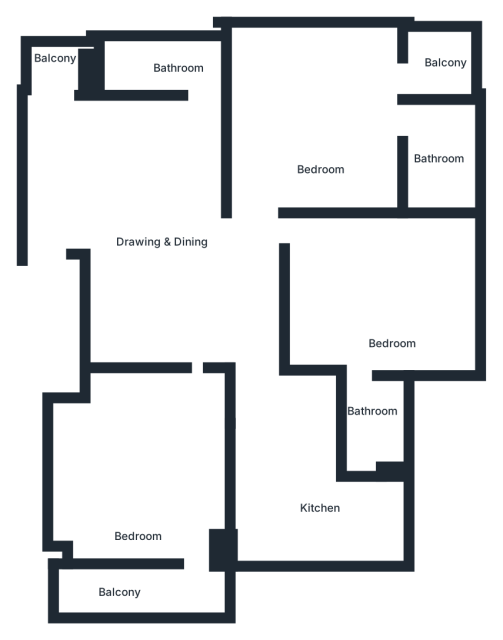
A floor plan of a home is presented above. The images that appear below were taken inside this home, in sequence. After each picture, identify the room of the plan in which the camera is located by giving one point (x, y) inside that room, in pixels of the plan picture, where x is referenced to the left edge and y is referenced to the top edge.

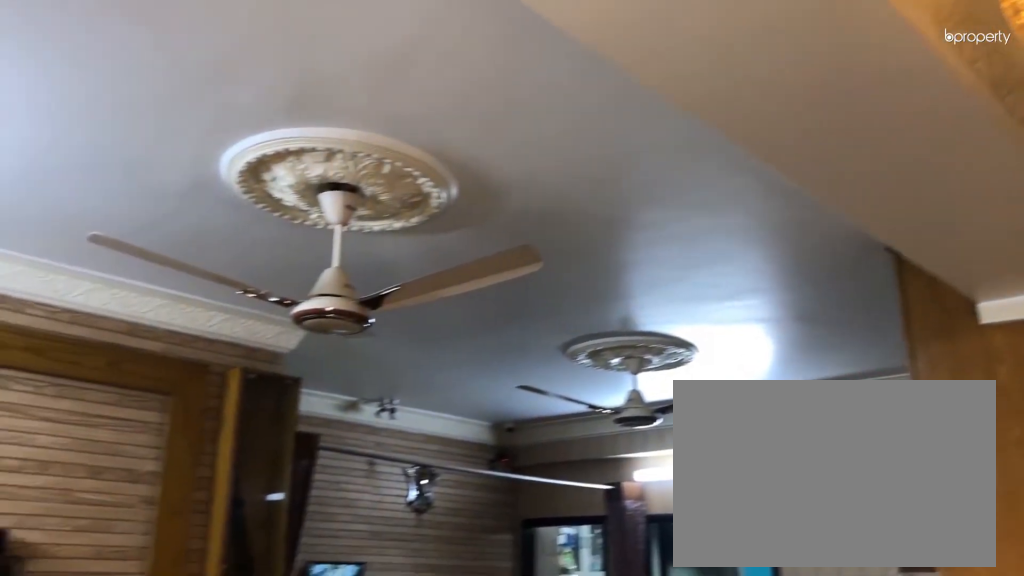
(160, 240)
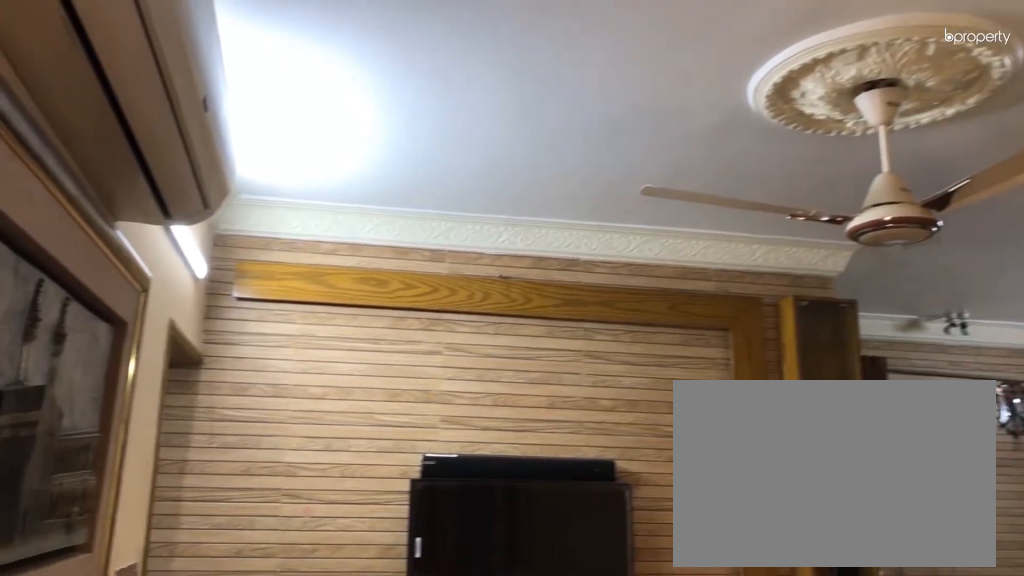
(160, 240)
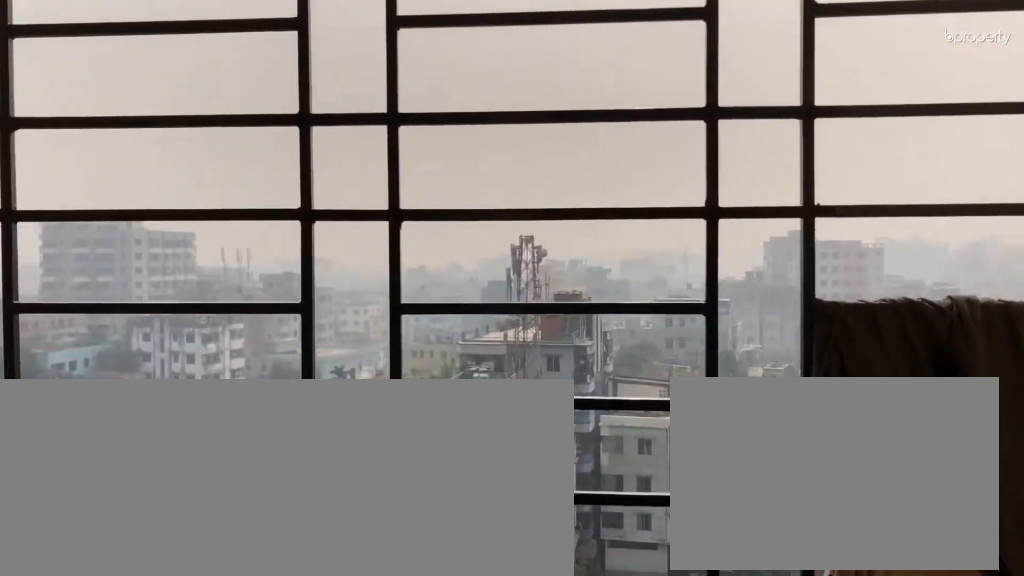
(59, 56)
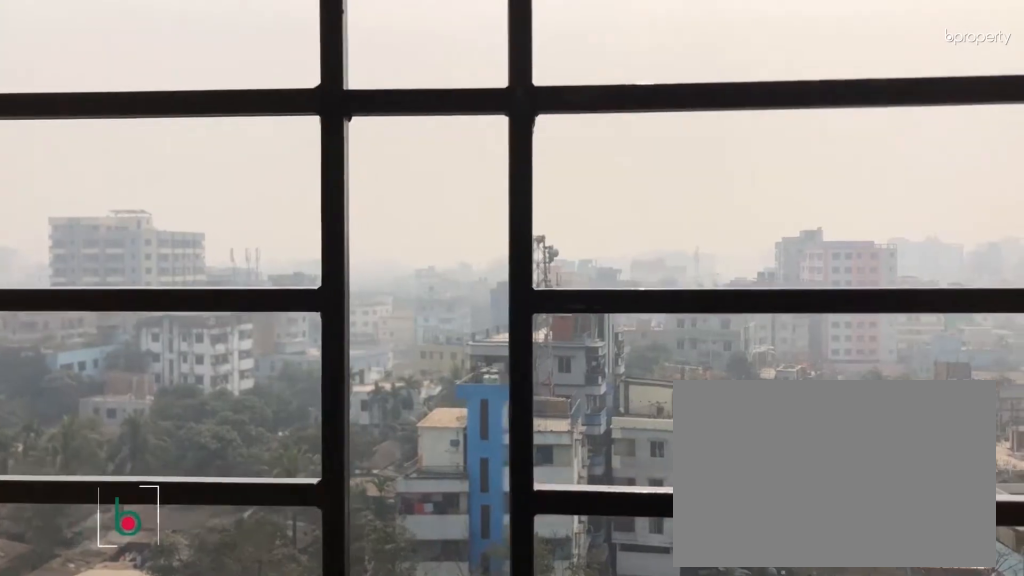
(59, 56)
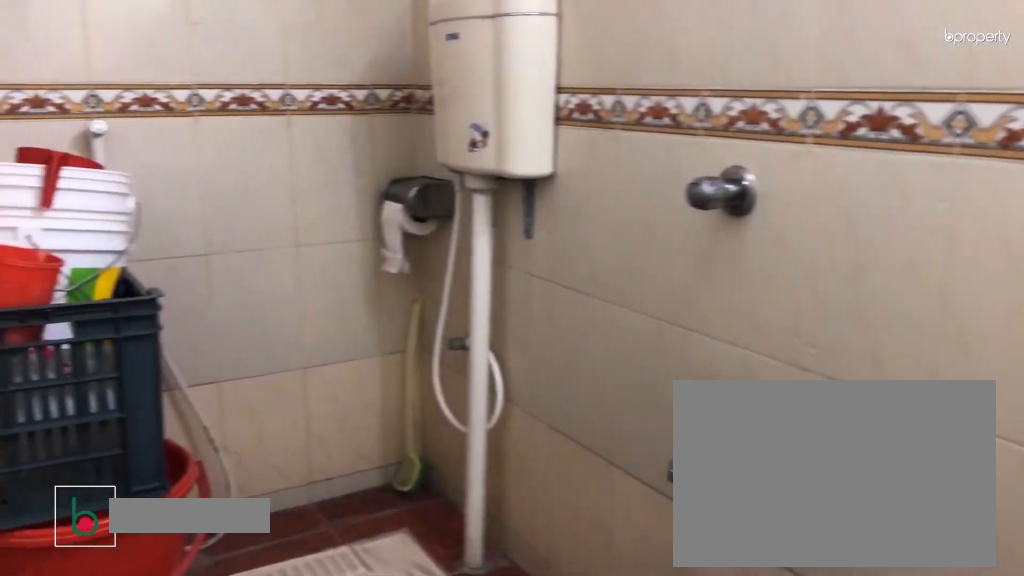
(173, 65)
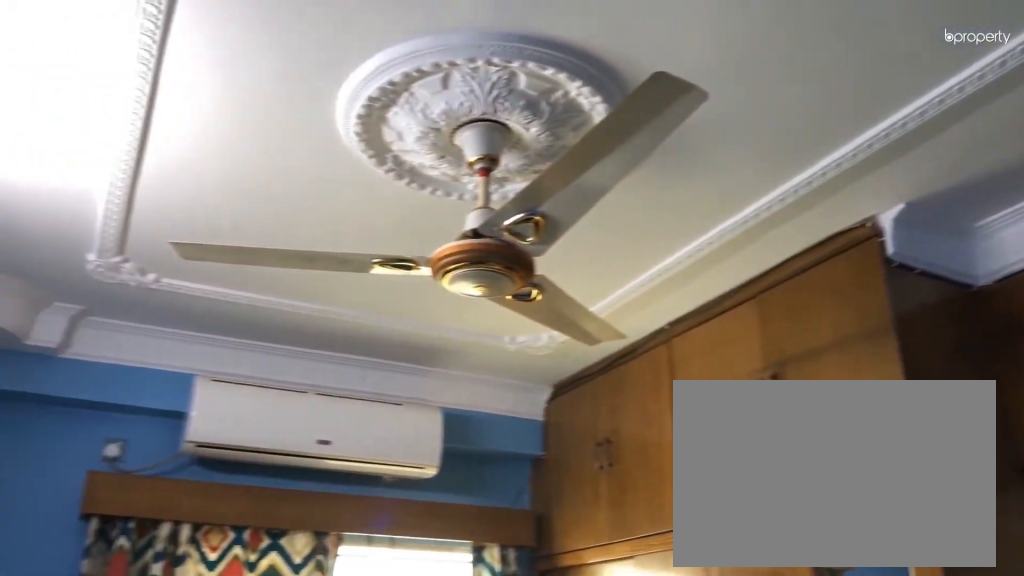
(396, 293)
